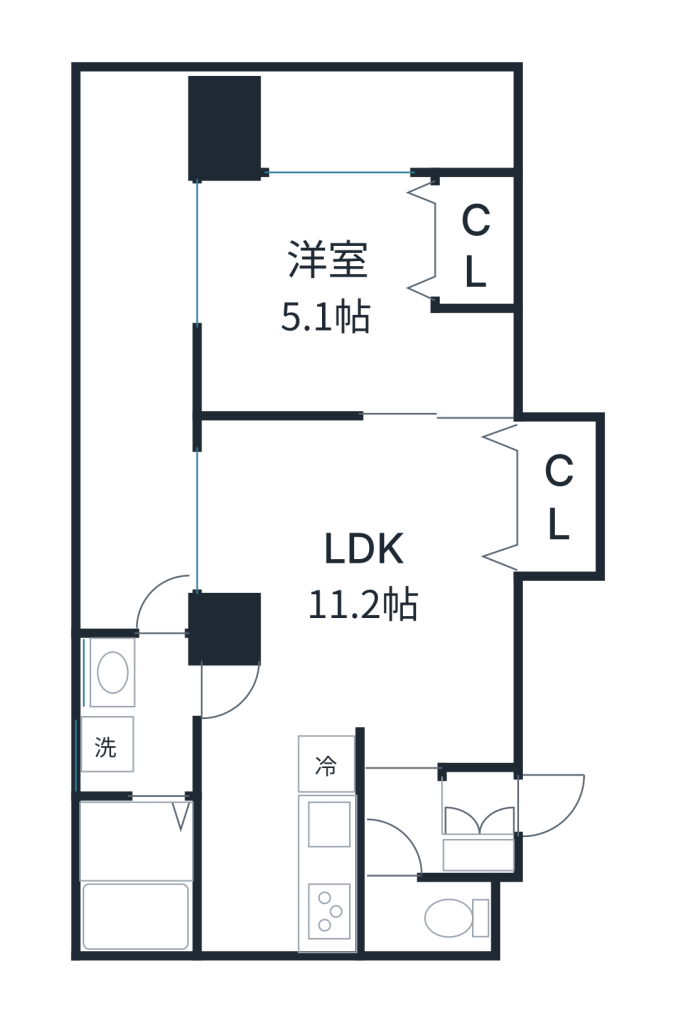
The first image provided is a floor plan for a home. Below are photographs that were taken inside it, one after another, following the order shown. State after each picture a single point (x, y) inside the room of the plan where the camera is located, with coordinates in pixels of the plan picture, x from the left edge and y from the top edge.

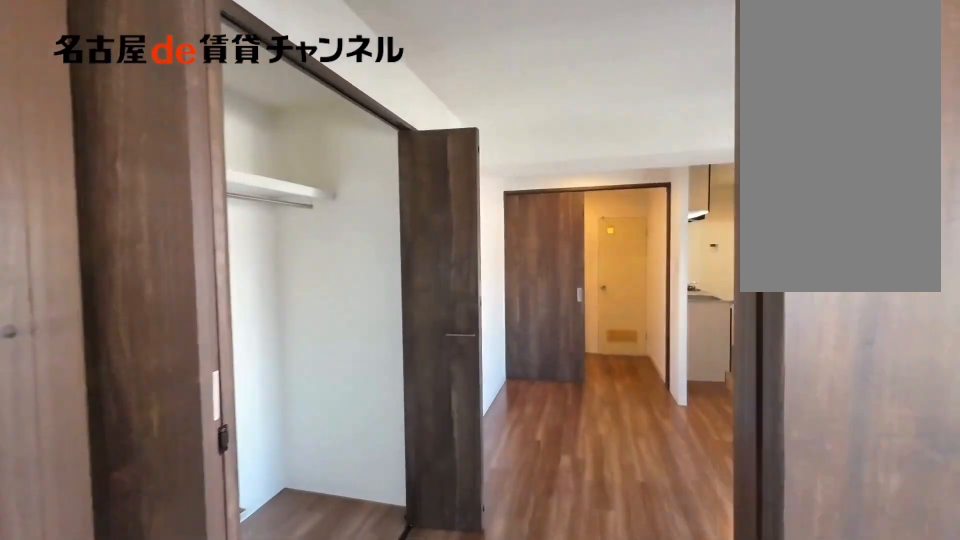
(357, 635)
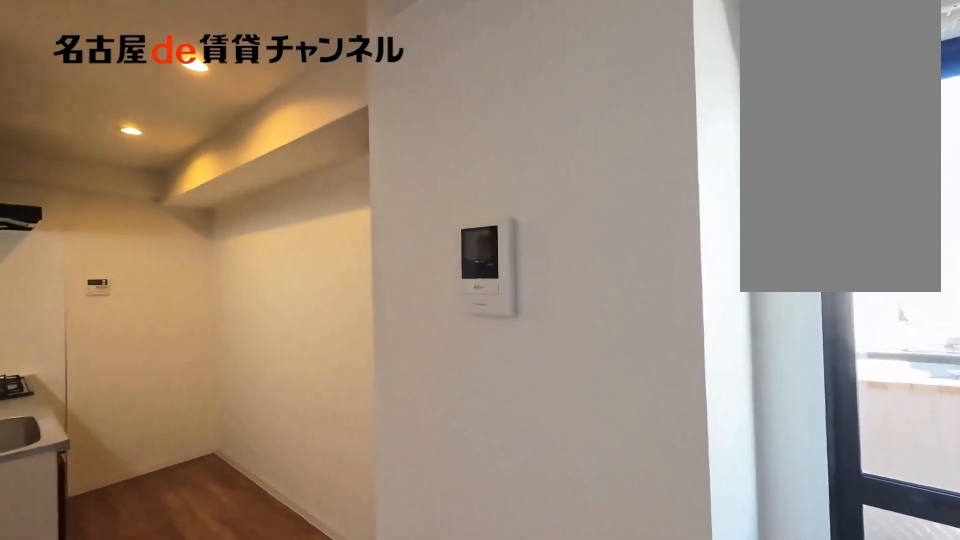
(357, 635)
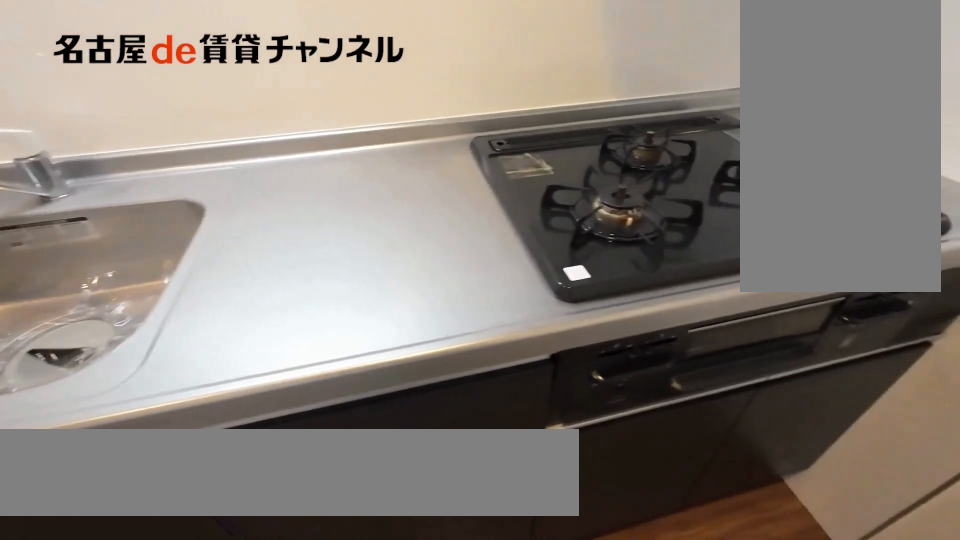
(330, 838)
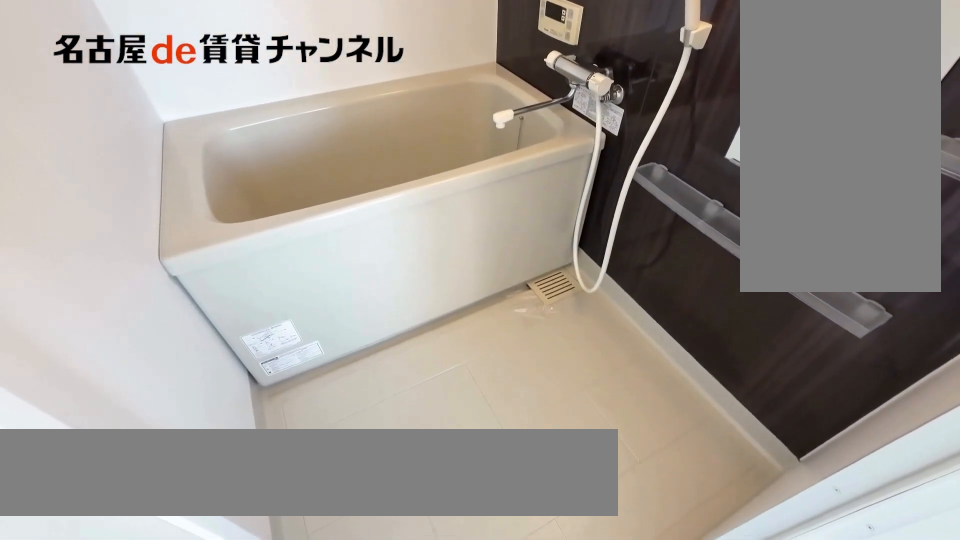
(141, 872)
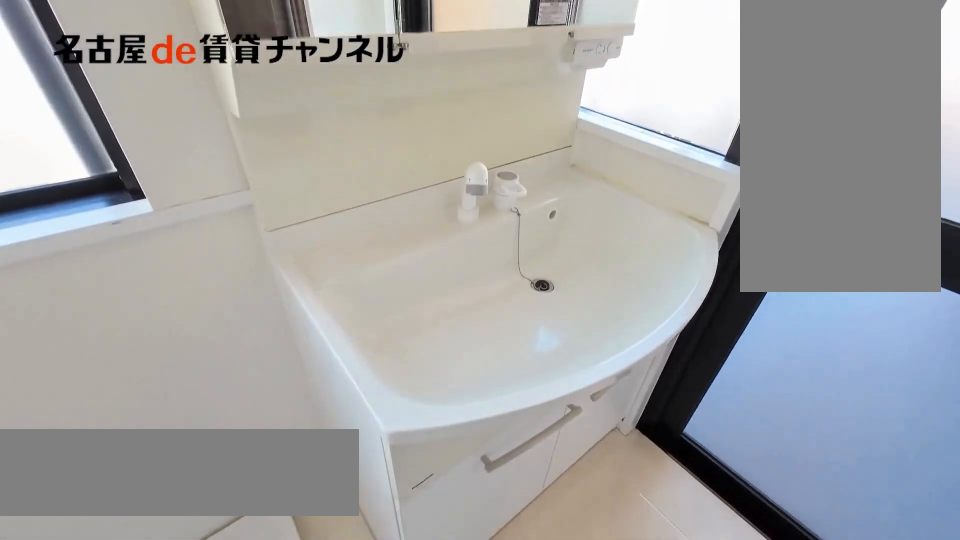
(141, 713)
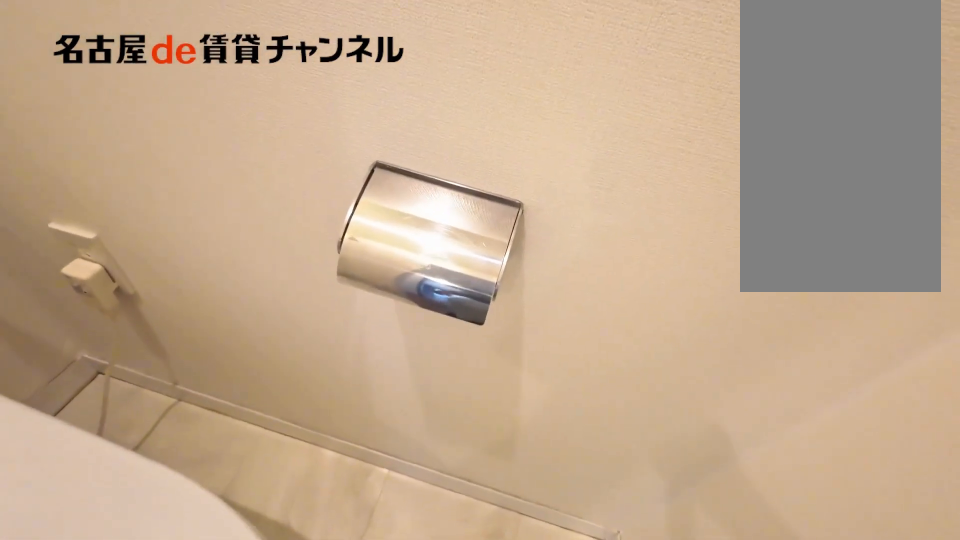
(431, 912)
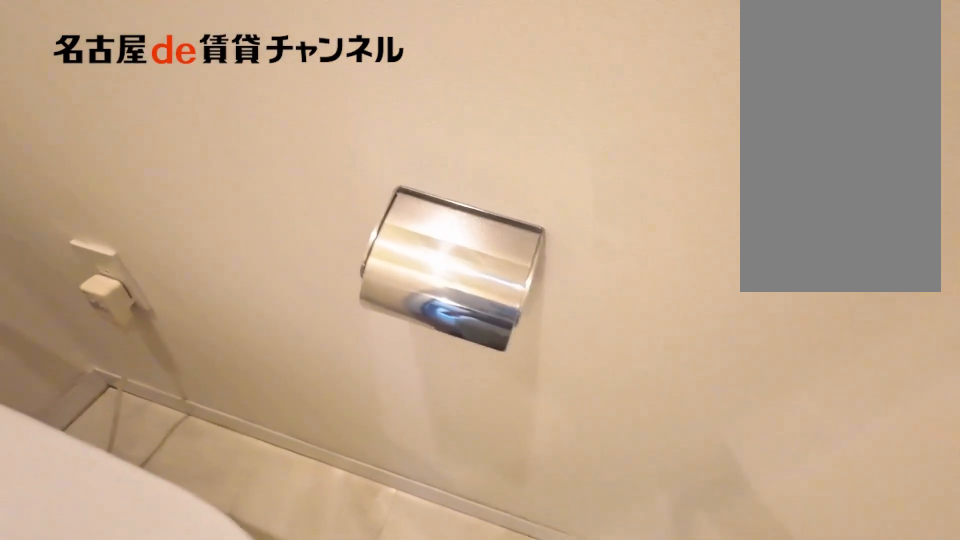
(431, 912)
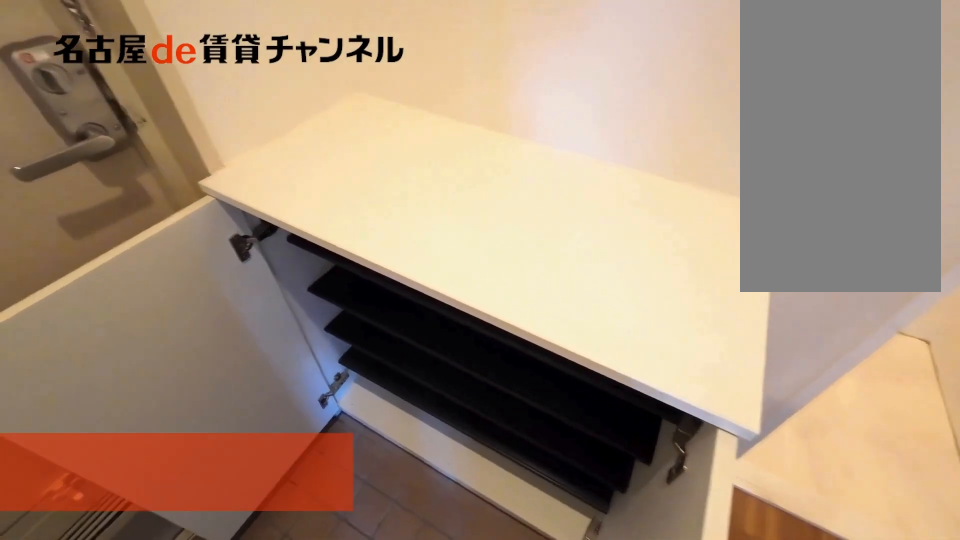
(483, 858)
